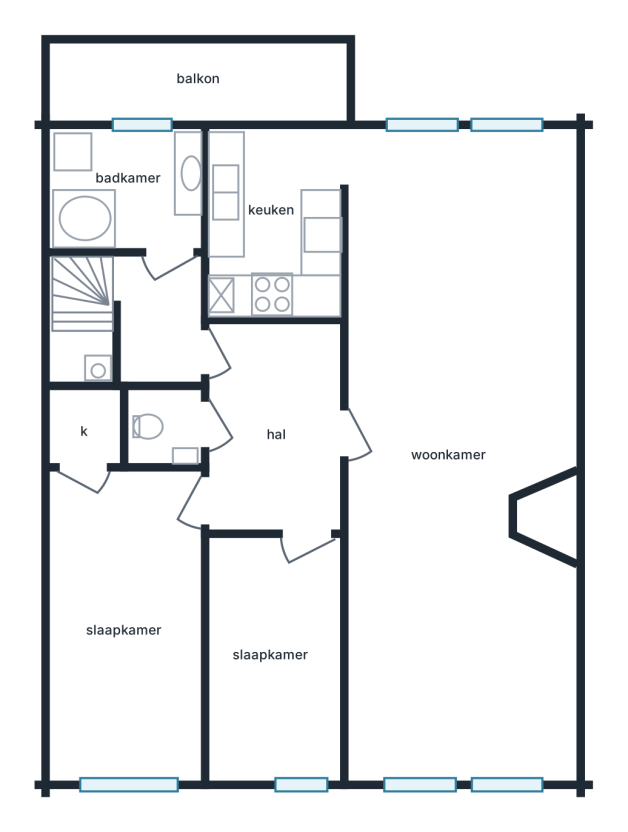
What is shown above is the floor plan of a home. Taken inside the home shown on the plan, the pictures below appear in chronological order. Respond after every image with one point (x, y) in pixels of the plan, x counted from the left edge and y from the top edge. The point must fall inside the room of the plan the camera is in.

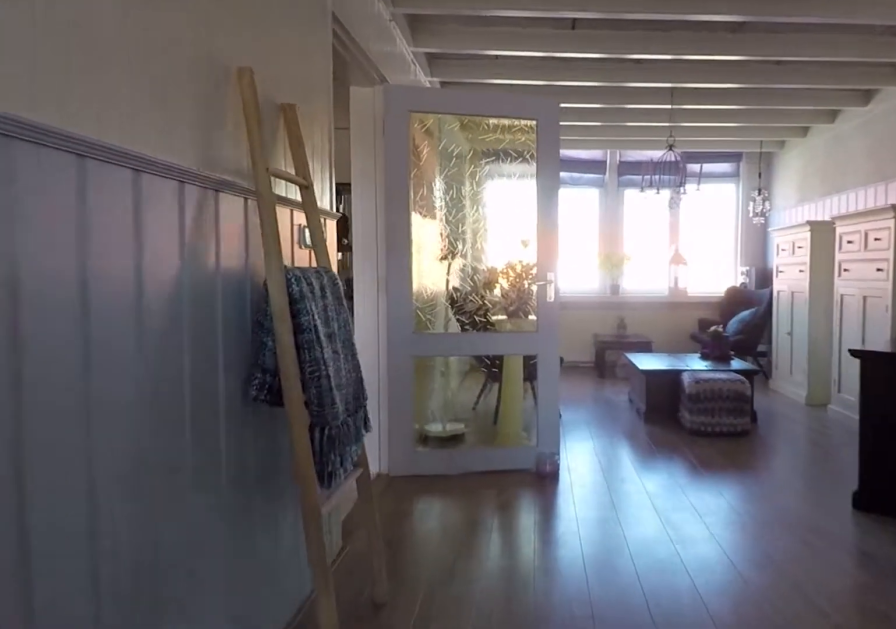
(459, 451)
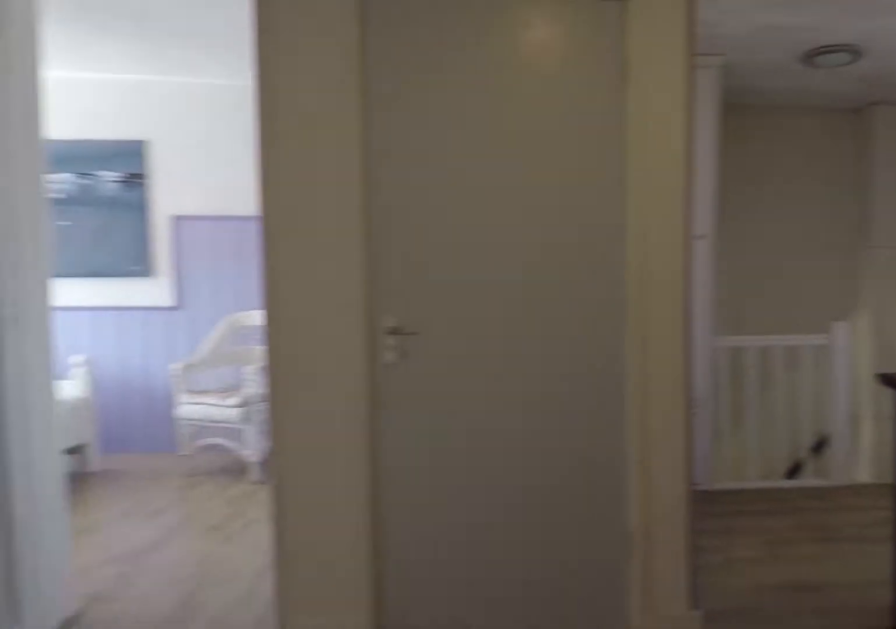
(275, 428)
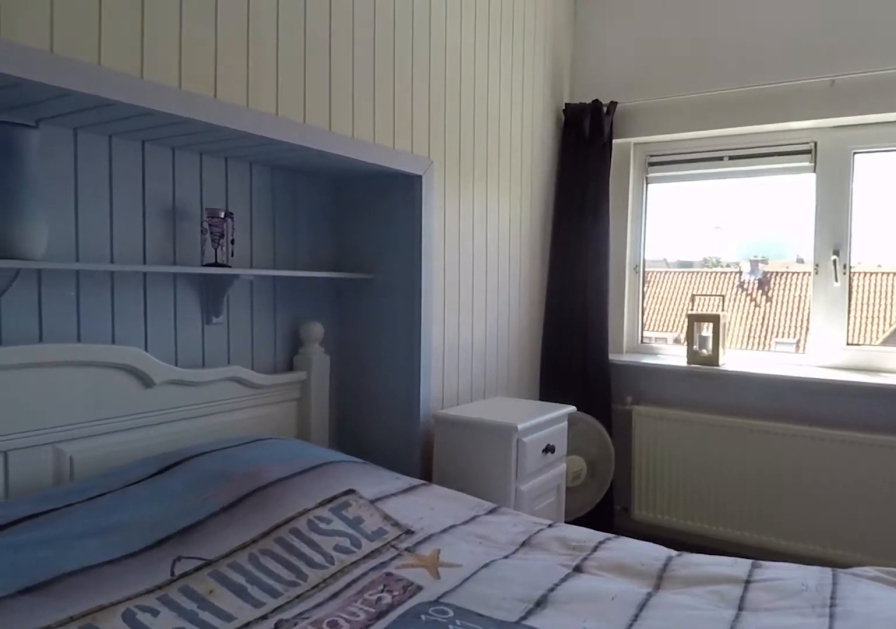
(127, 623)
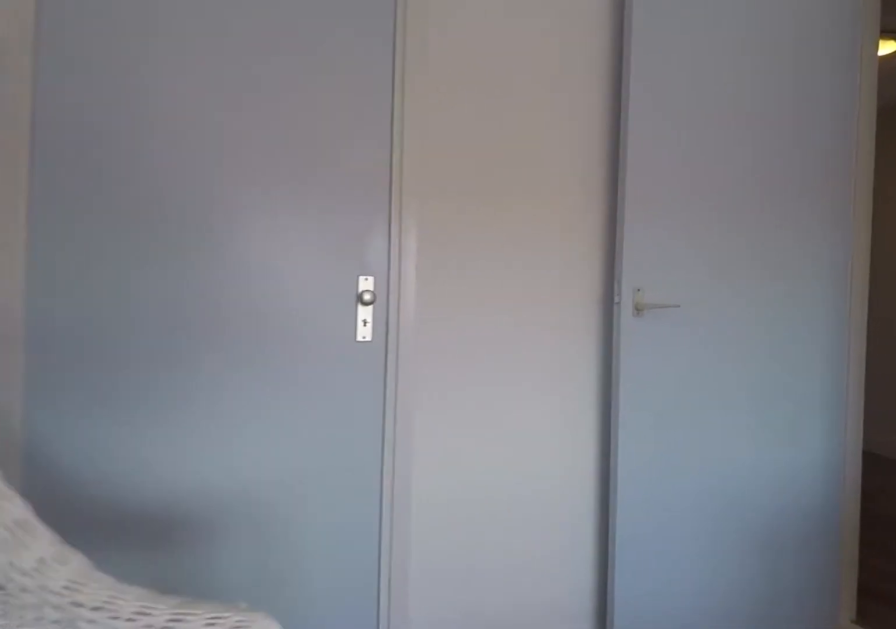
(127, 623)
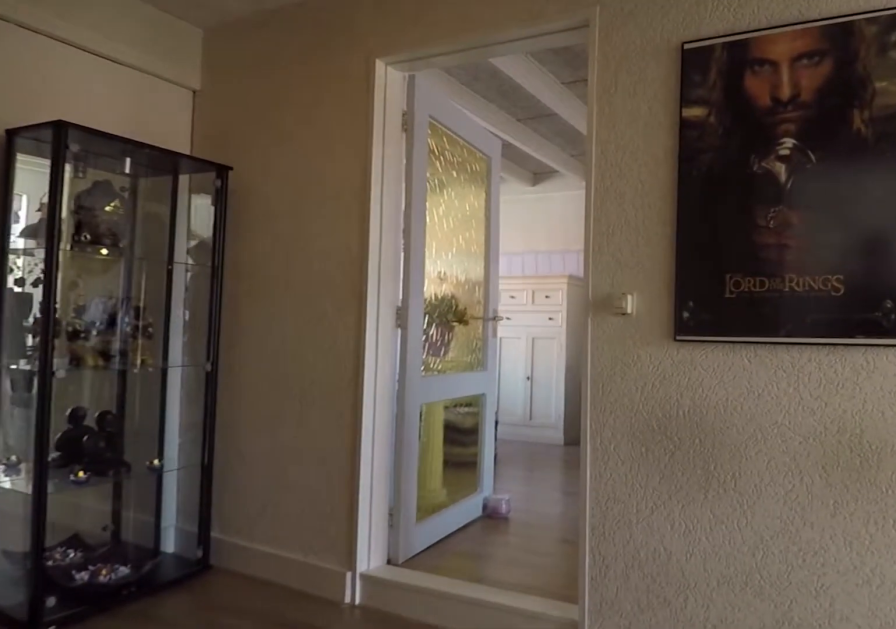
(275, 428)
